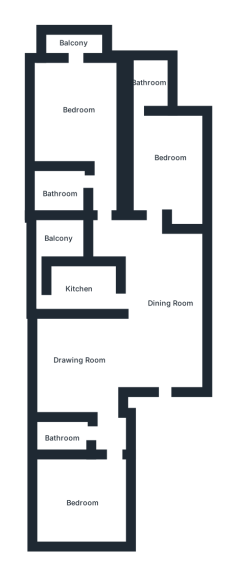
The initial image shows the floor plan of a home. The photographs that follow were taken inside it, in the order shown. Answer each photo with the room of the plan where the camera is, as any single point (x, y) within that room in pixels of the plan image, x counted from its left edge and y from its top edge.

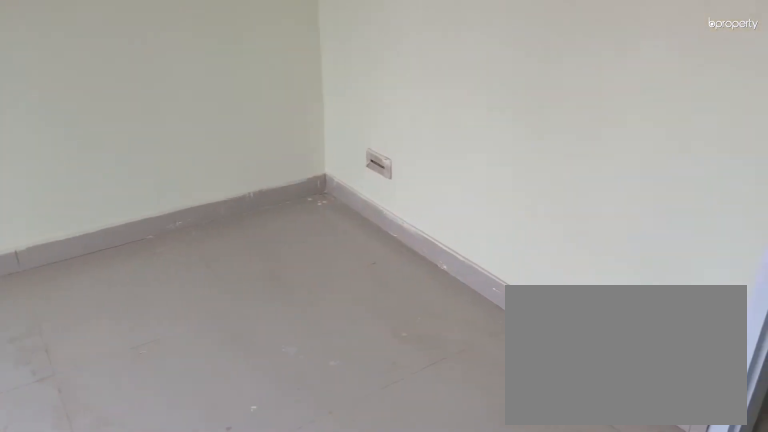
(81, 501)
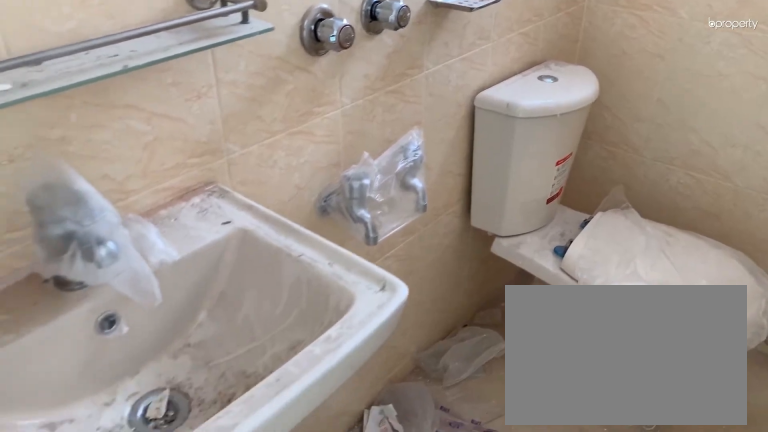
(66, 433)
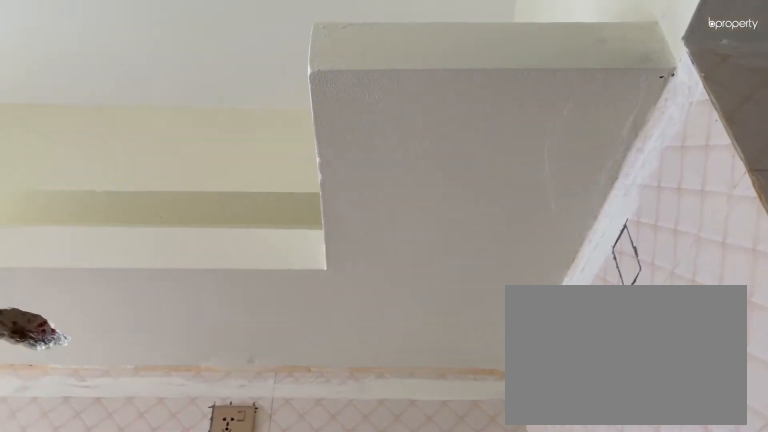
(82, 286)
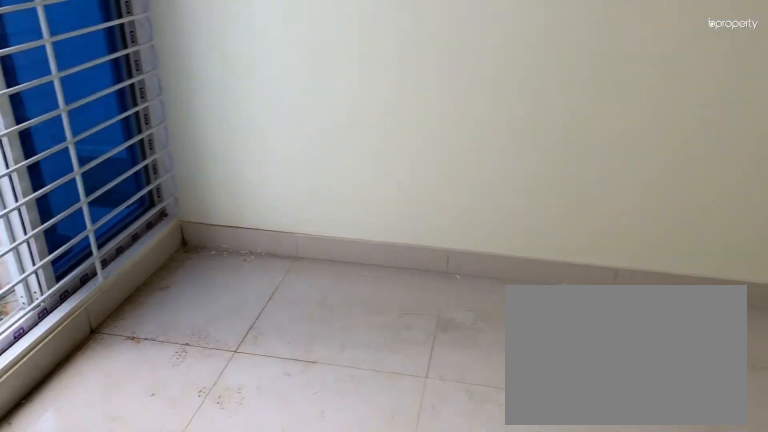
(161, 164)
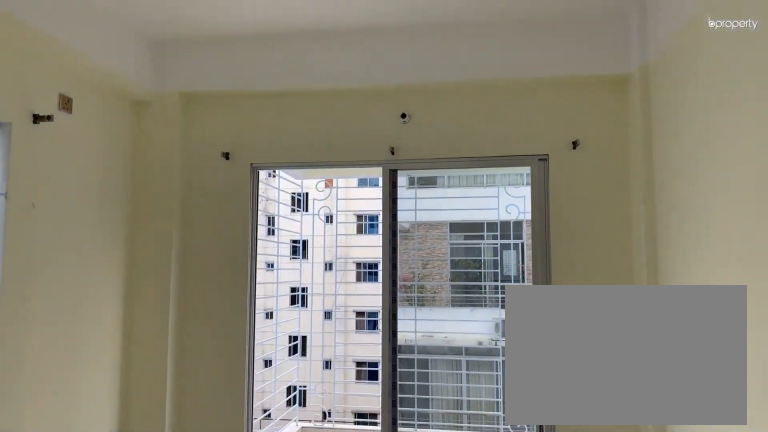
(72, 103)
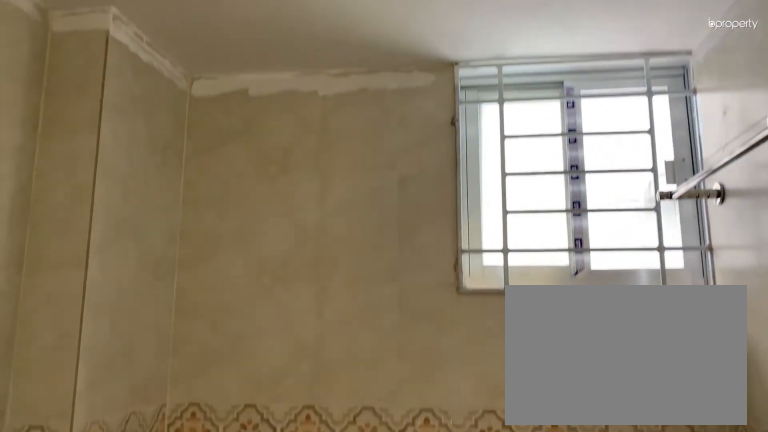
(60, 191)
